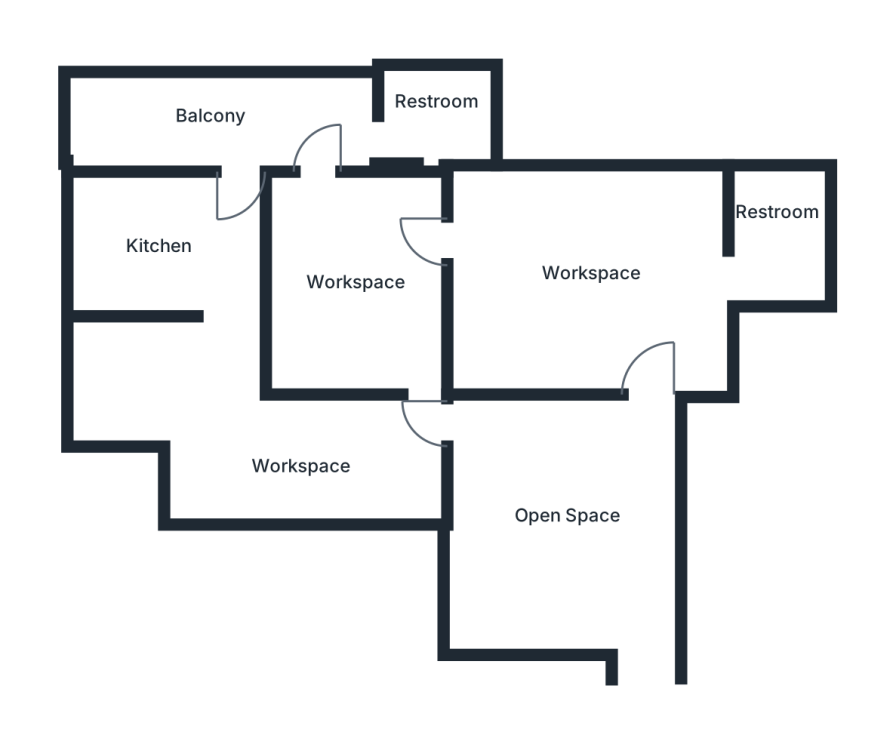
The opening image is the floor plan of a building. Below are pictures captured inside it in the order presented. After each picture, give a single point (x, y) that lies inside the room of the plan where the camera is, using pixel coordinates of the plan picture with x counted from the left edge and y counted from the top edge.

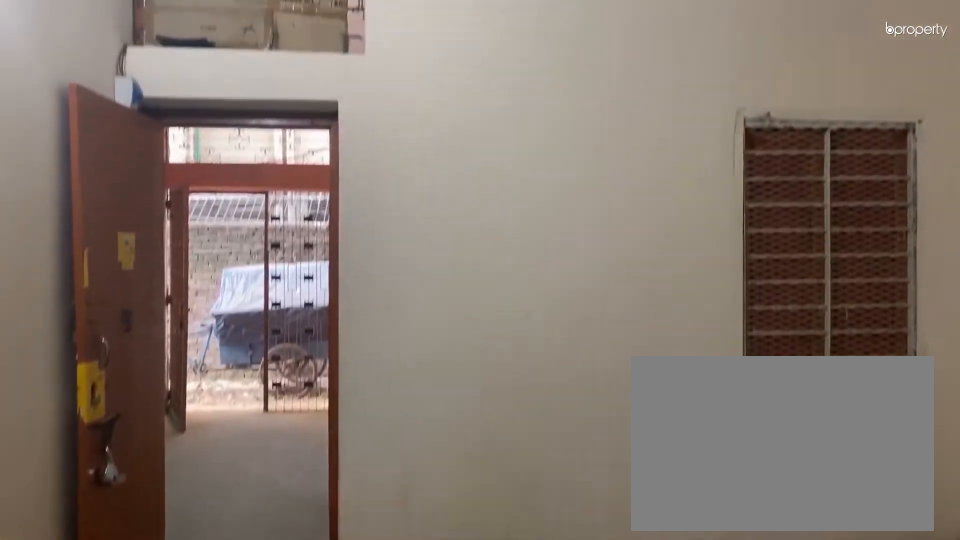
(560, 510)
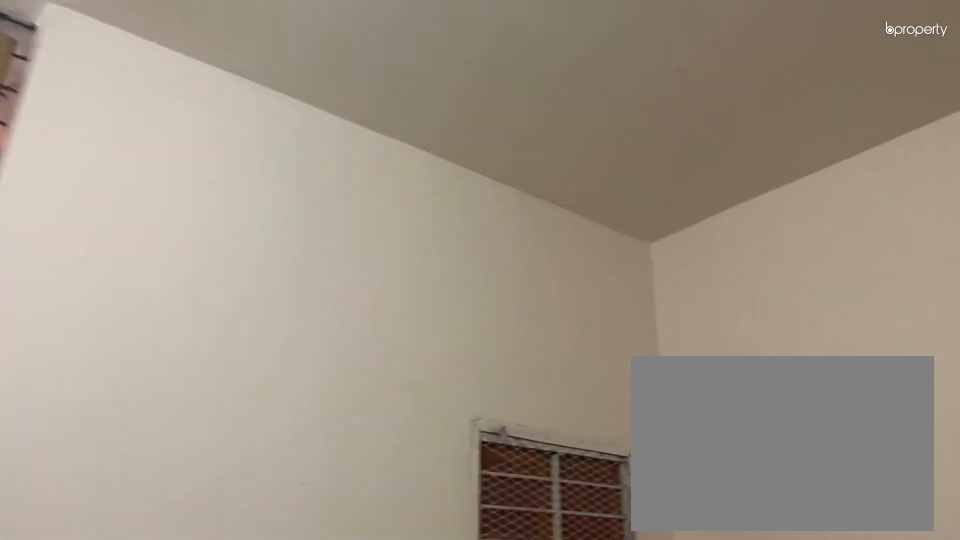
(560, 510)
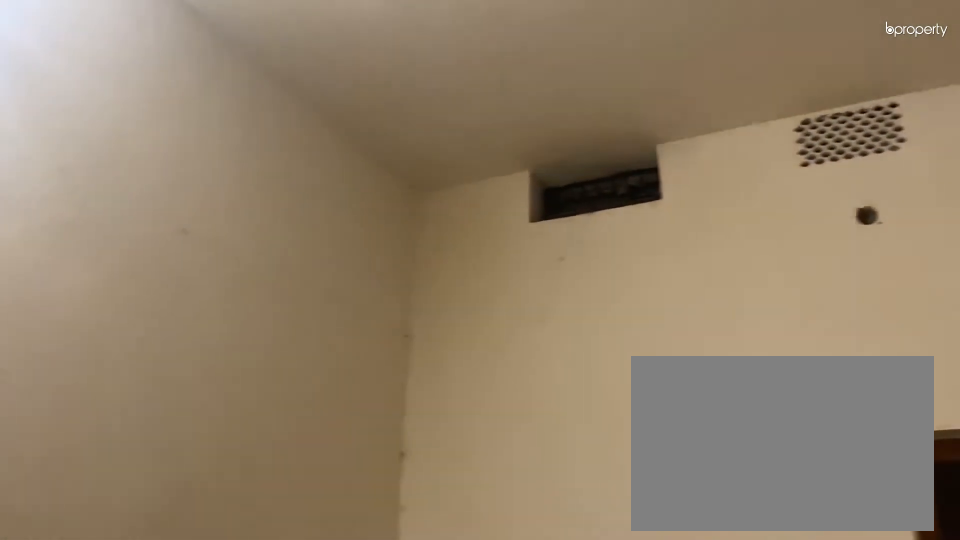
(582, 268)
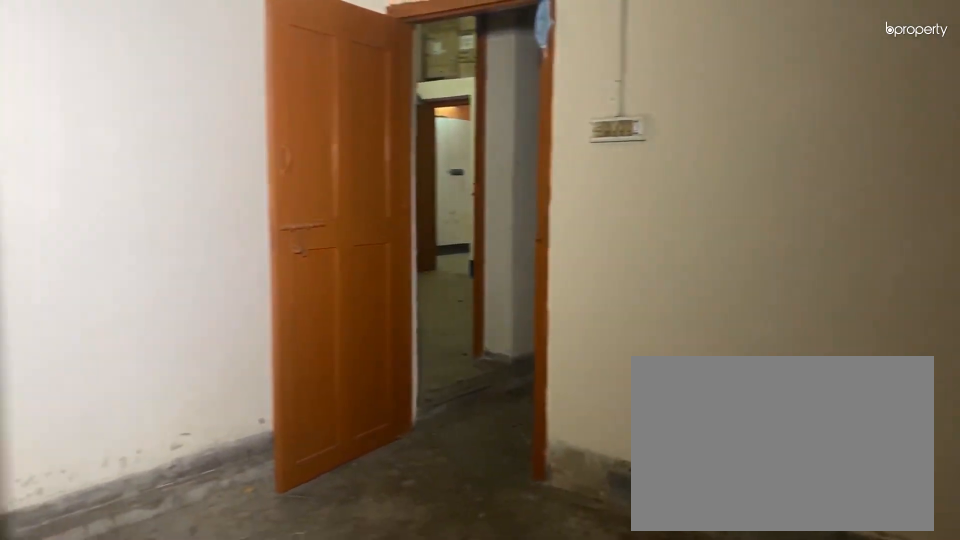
(347, 277)
